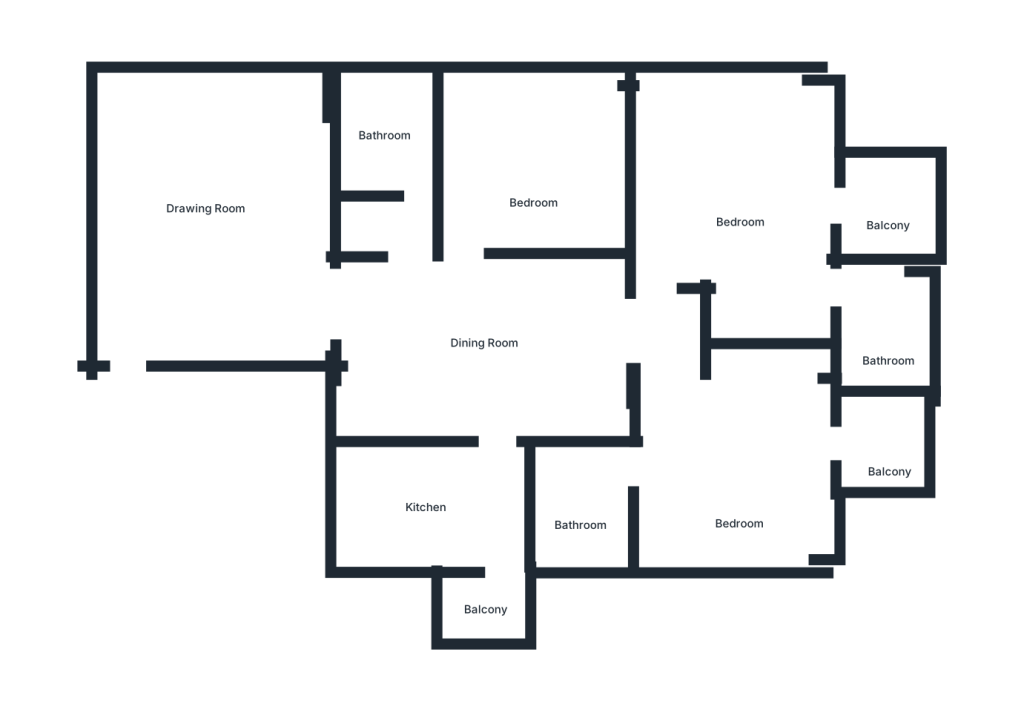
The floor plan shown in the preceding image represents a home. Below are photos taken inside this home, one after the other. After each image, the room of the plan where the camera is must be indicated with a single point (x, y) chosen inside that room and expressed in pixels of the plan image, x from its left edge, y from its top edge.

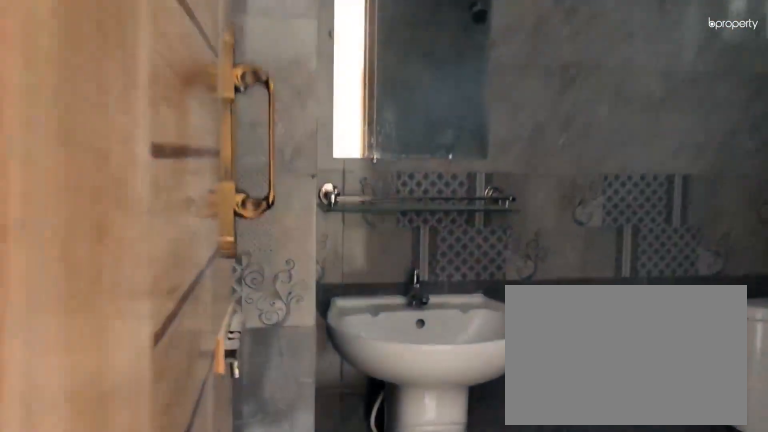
(887, 336)
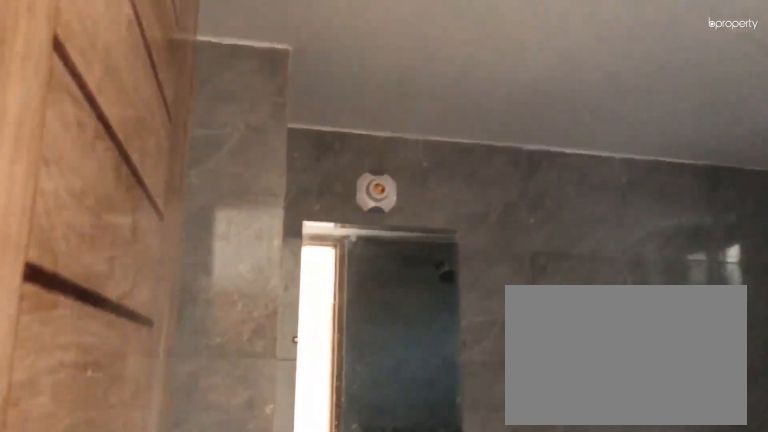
(886, 327)
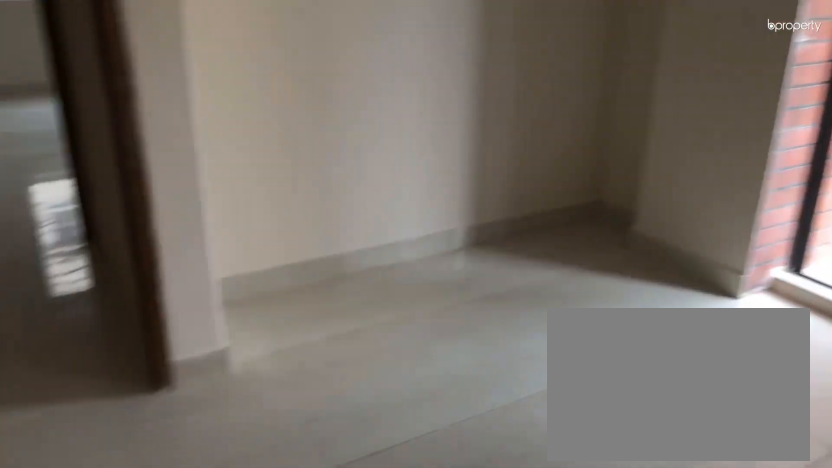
(757, 465)
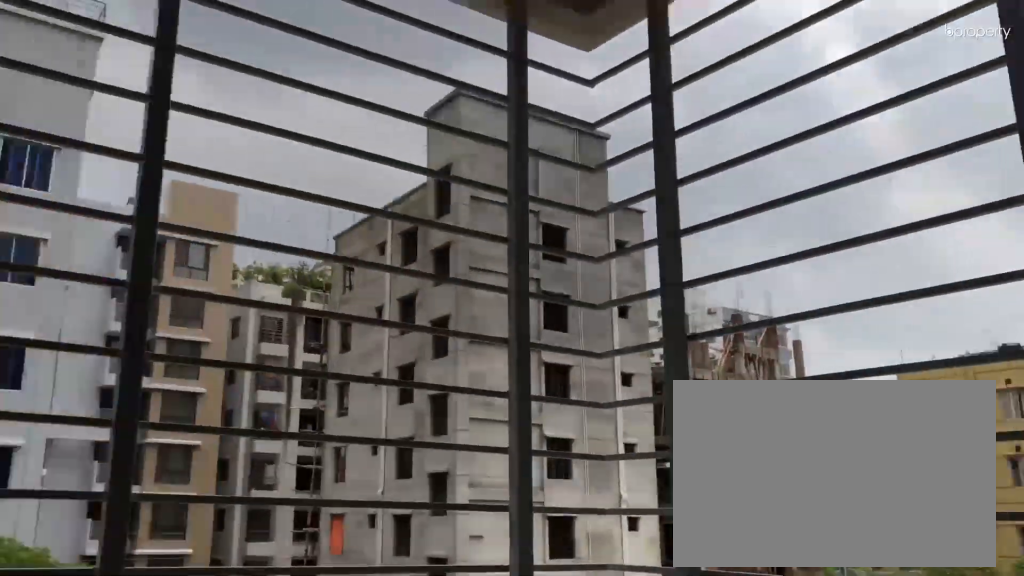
(881, 444)
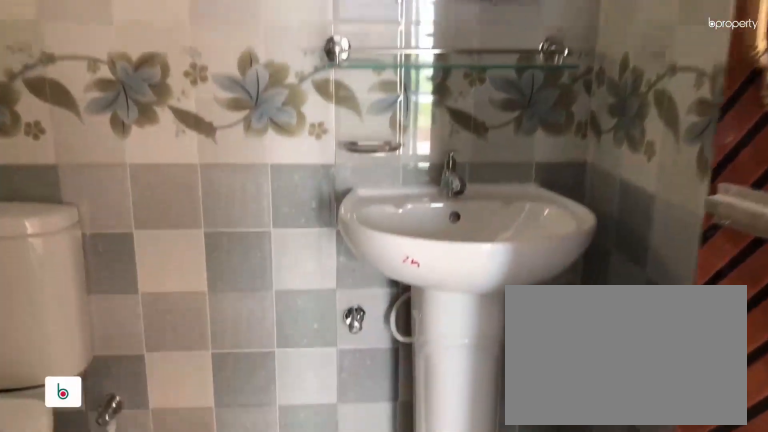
(584, 519)
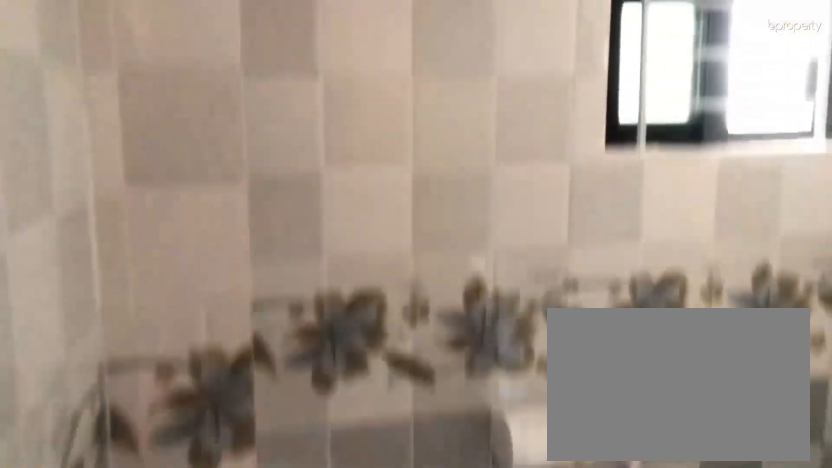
(584, 519)
